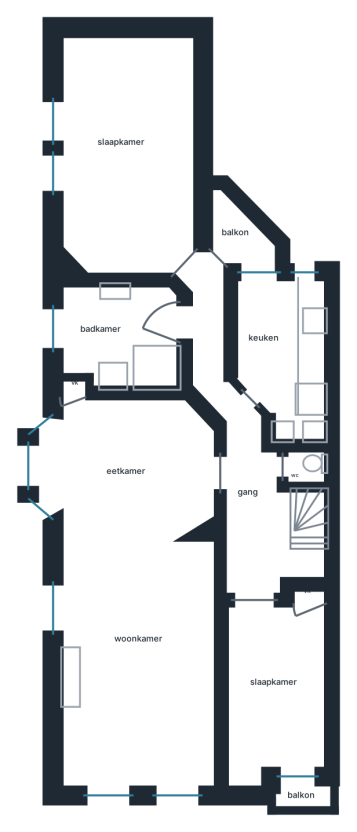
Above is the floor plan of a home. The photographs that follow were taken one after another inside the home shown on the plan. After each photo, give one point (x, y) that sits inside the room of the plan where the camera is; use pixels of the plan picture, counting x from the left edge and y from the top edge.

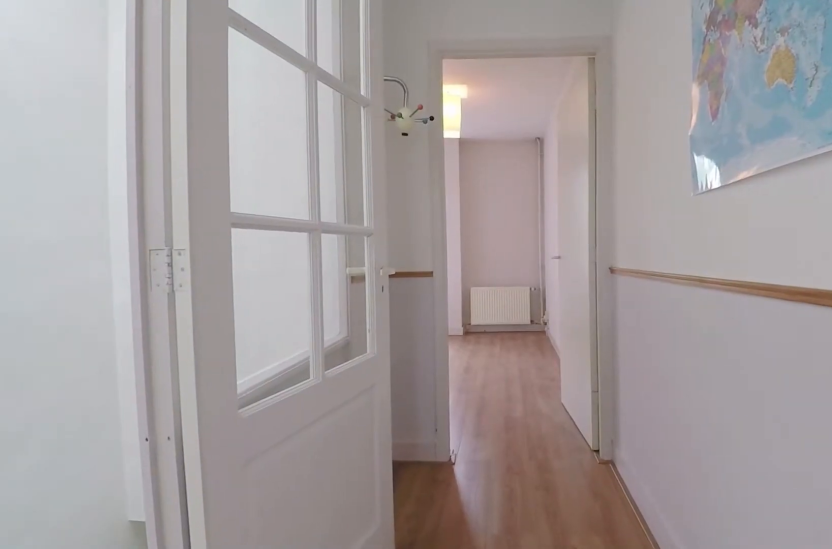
(306, 520)
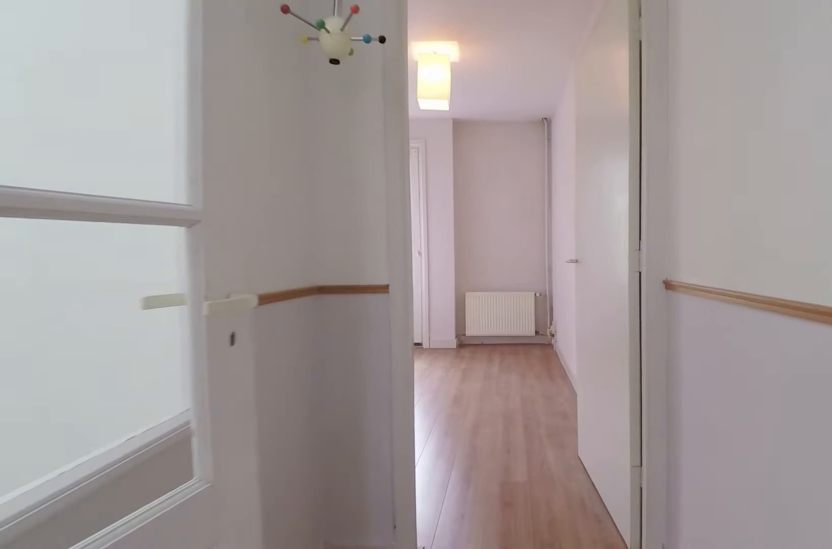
(306, 520)
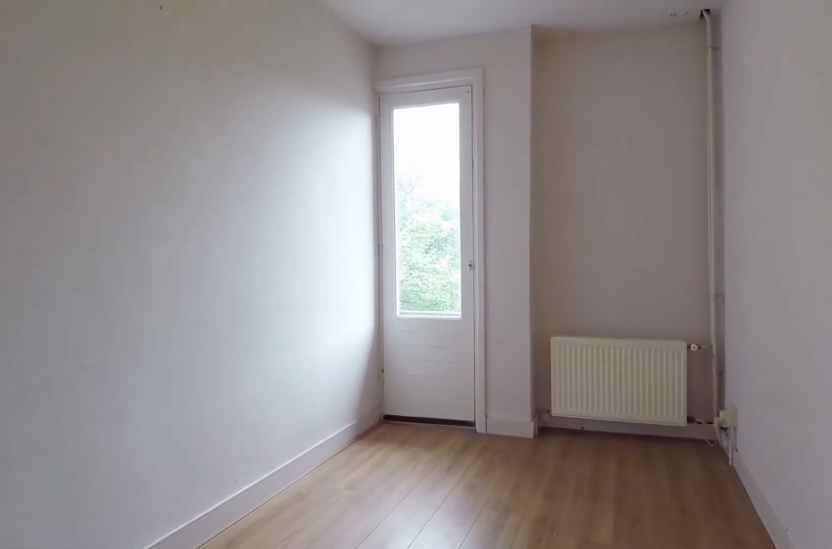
(274, 690)
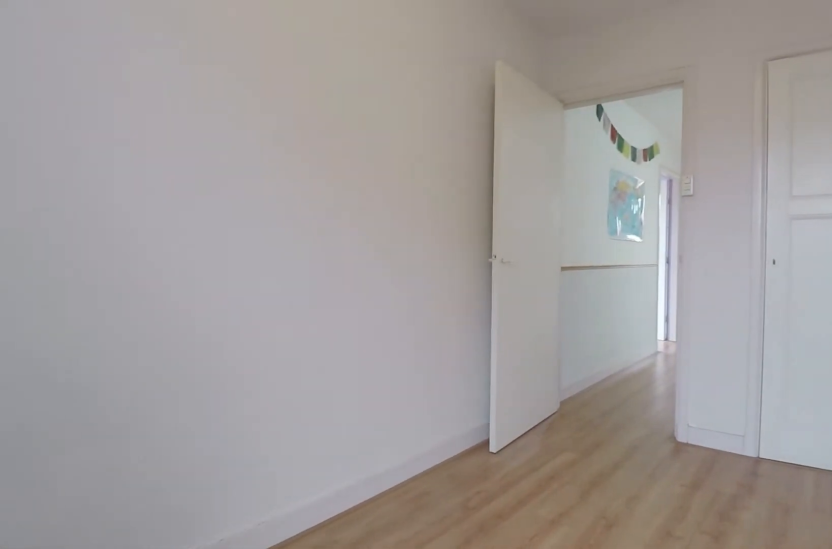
(274, 690)
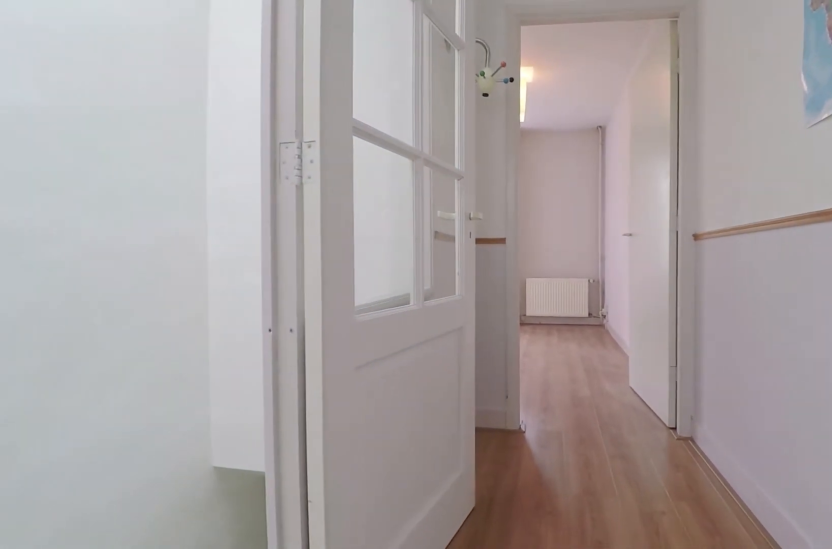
(308, 520)
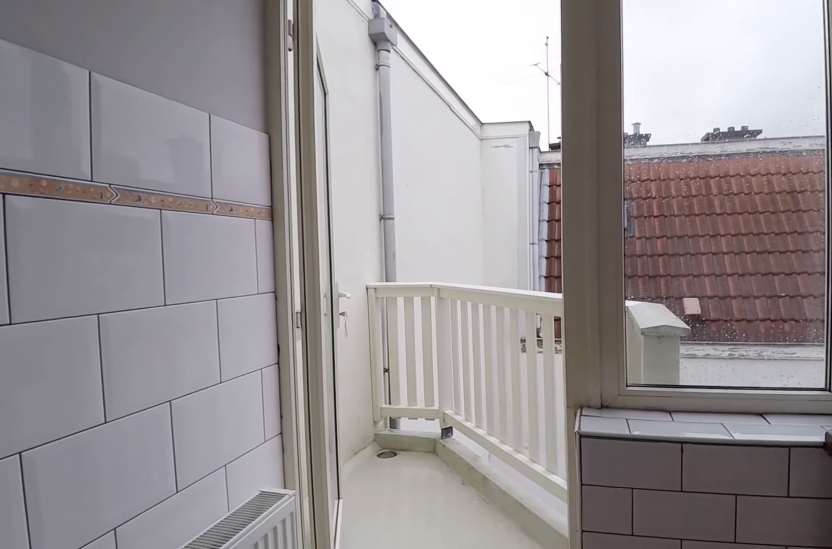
(284, 341)
